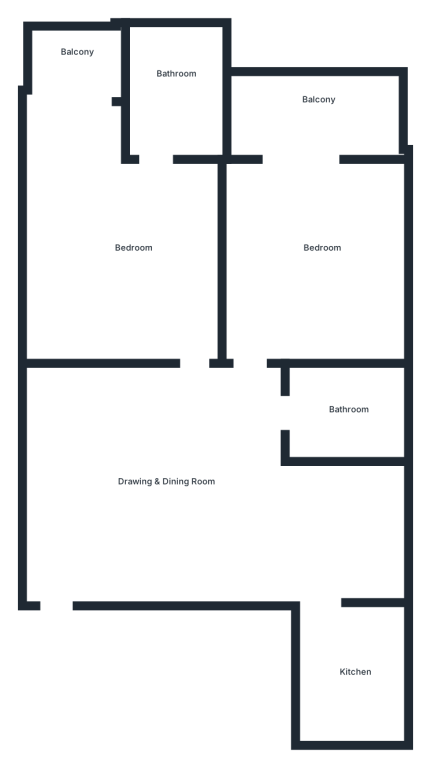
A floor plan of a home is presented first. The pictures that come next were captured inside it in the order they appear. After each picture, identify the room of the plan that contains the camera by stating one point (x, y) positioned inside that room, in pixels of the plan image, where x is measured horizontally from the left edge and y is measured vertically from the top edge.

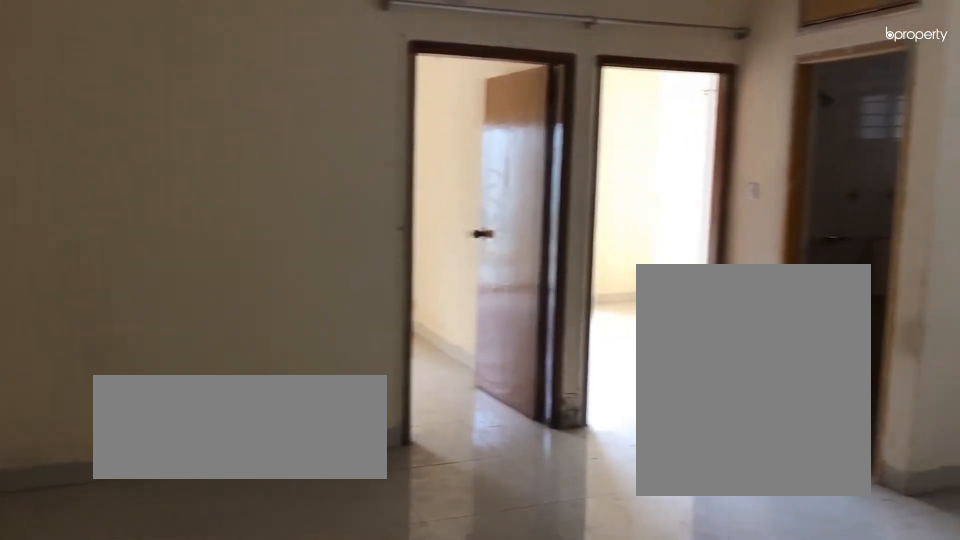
(174, 499)
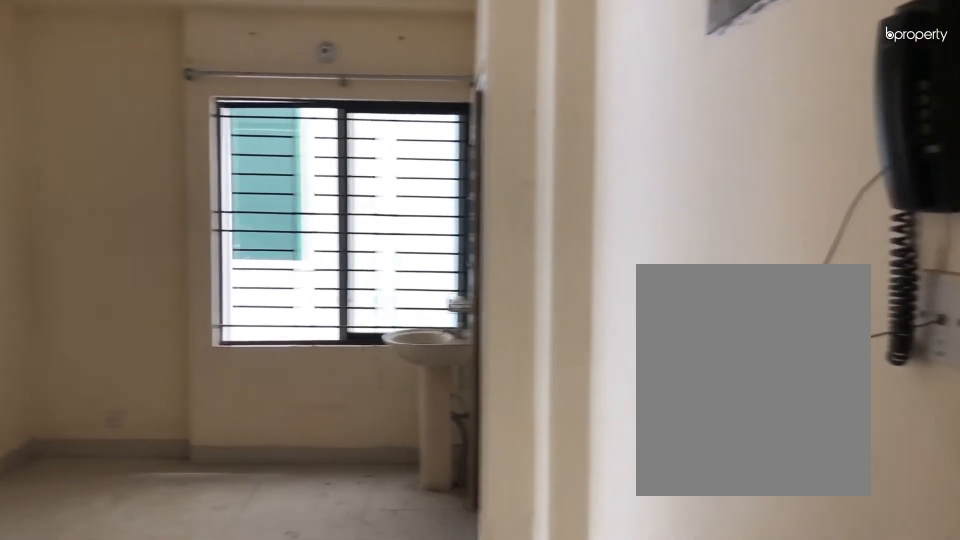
(174, 499)
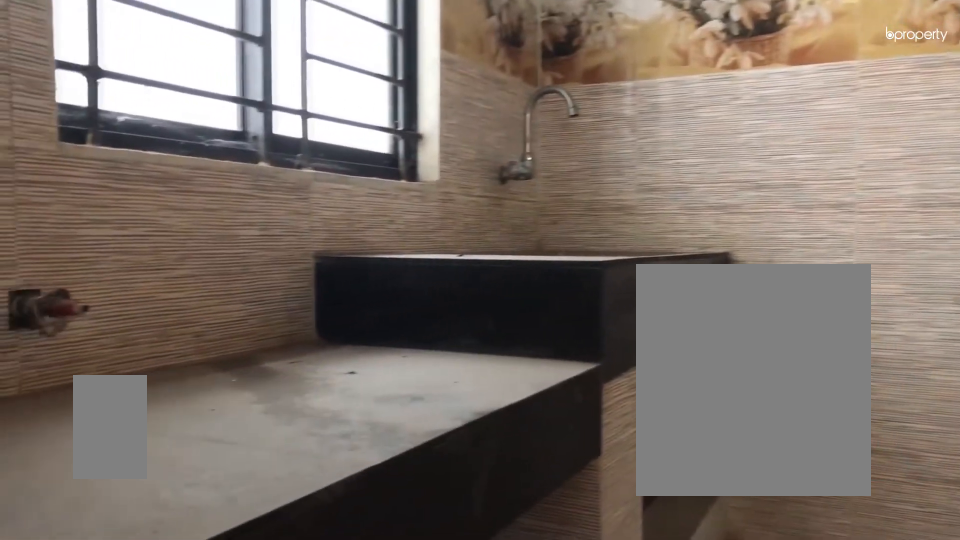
(353, 680)
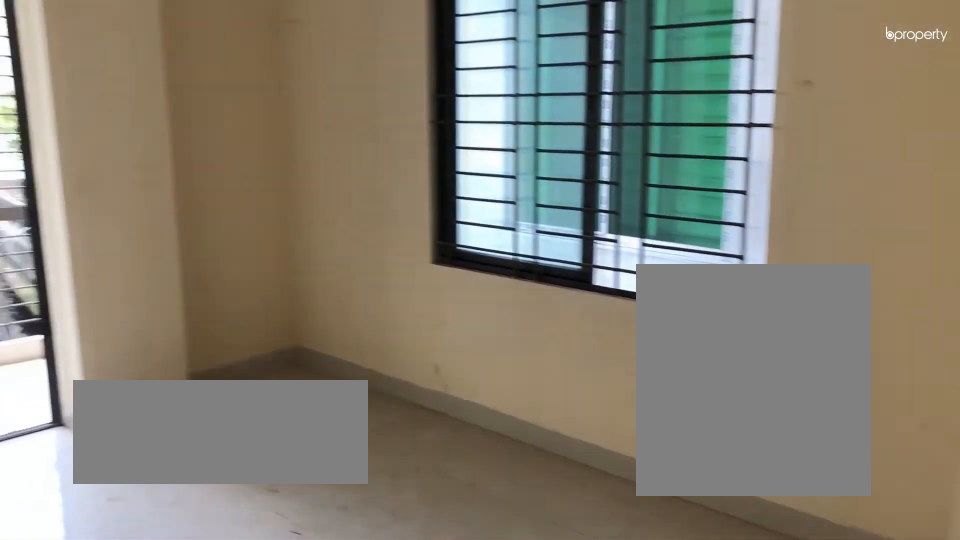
(322, 255)
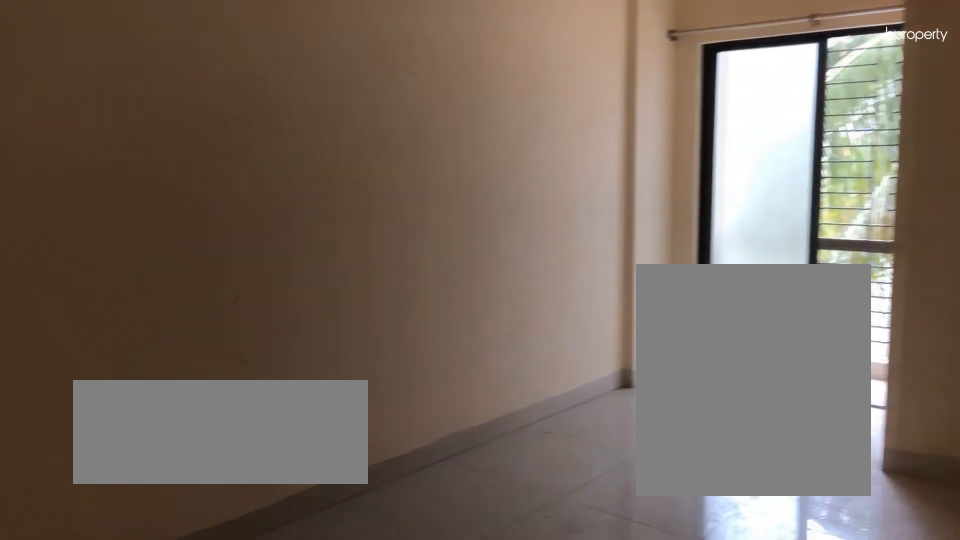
(140, 257)
